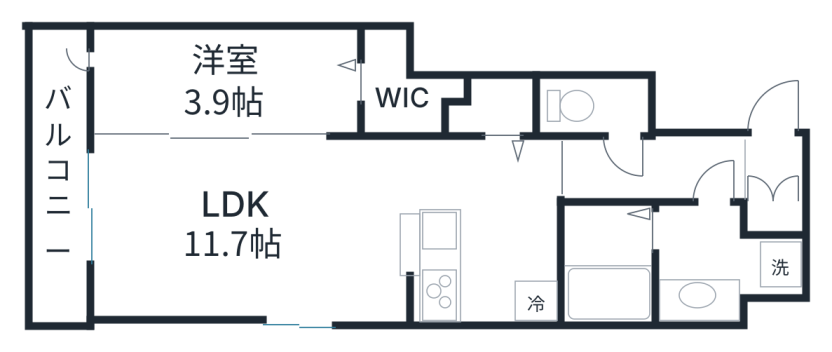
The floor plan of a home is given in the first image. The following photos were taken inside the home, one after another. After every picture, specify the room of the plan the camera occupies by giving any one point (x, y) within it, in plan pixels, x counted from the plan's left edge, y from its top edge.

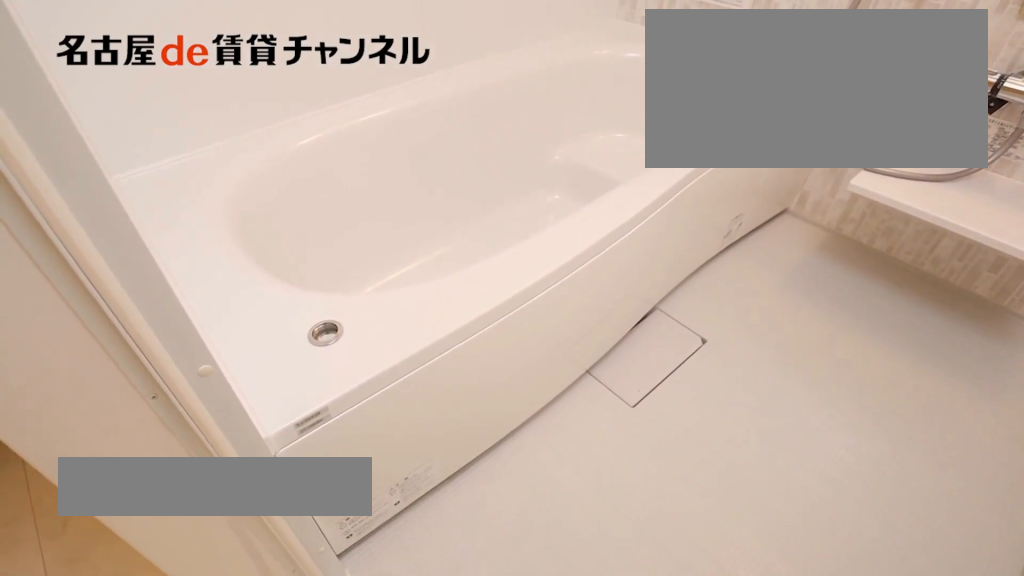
(606, 265)
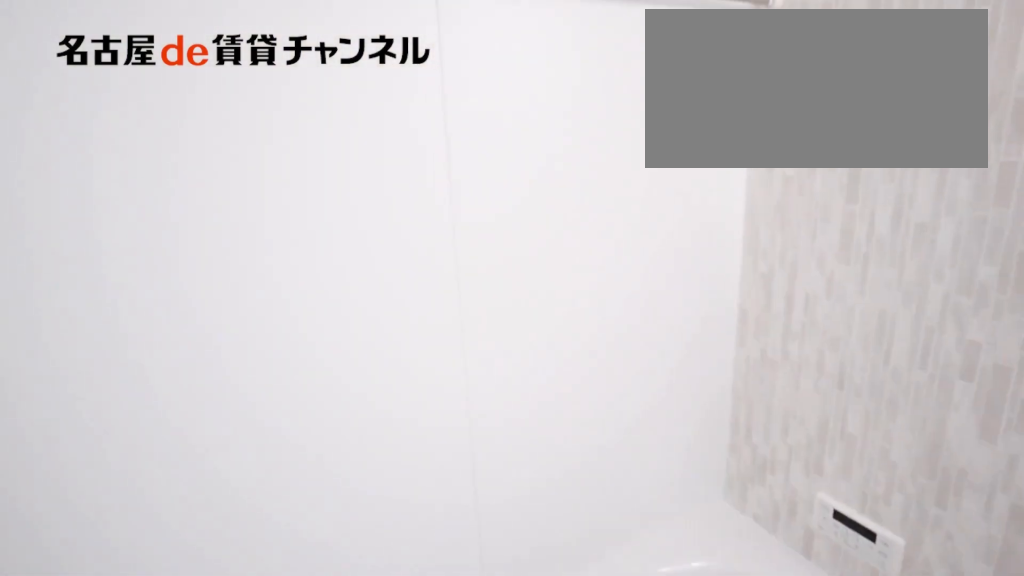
(606, 265)
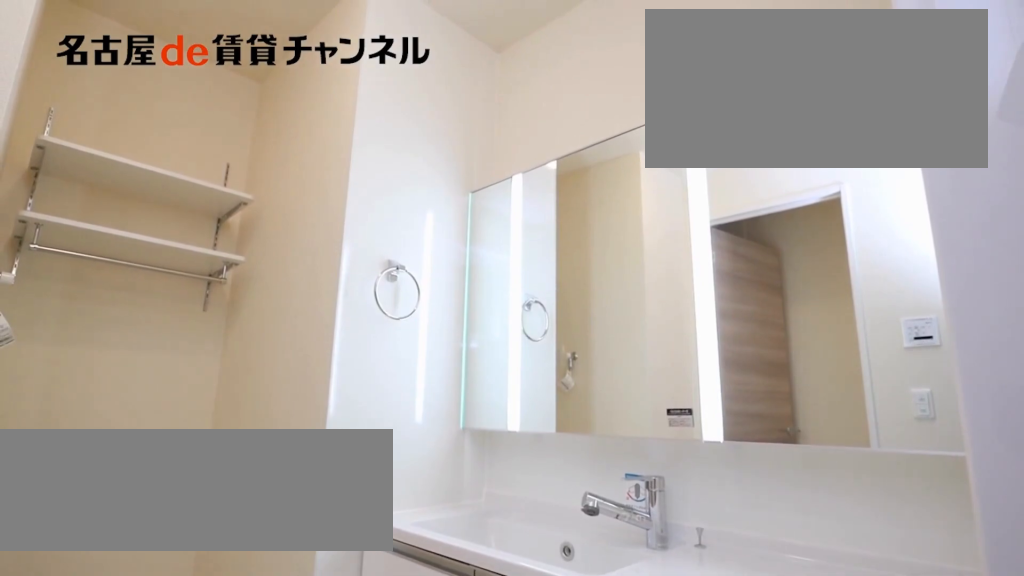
(721, 263)
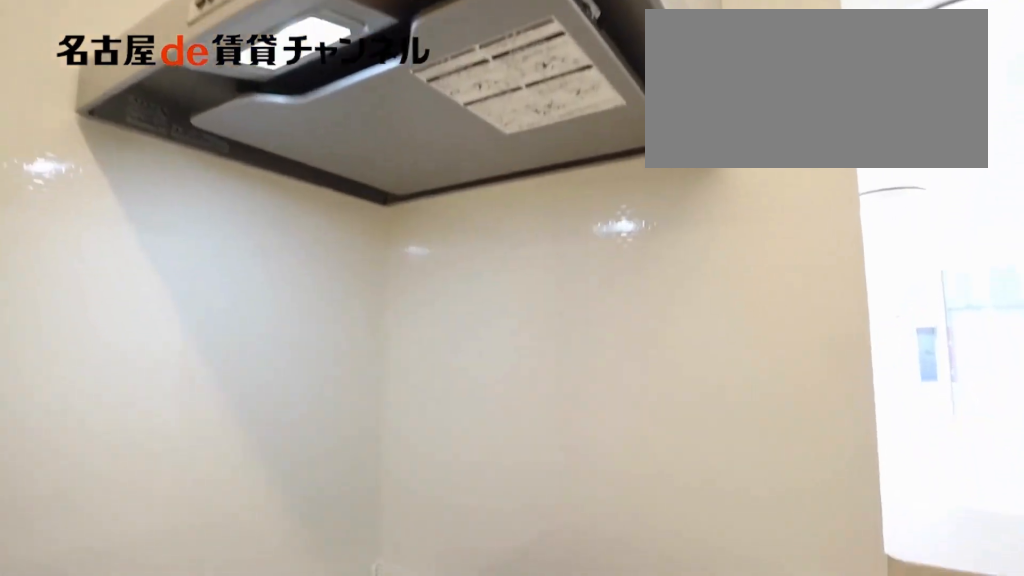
(490, 233)
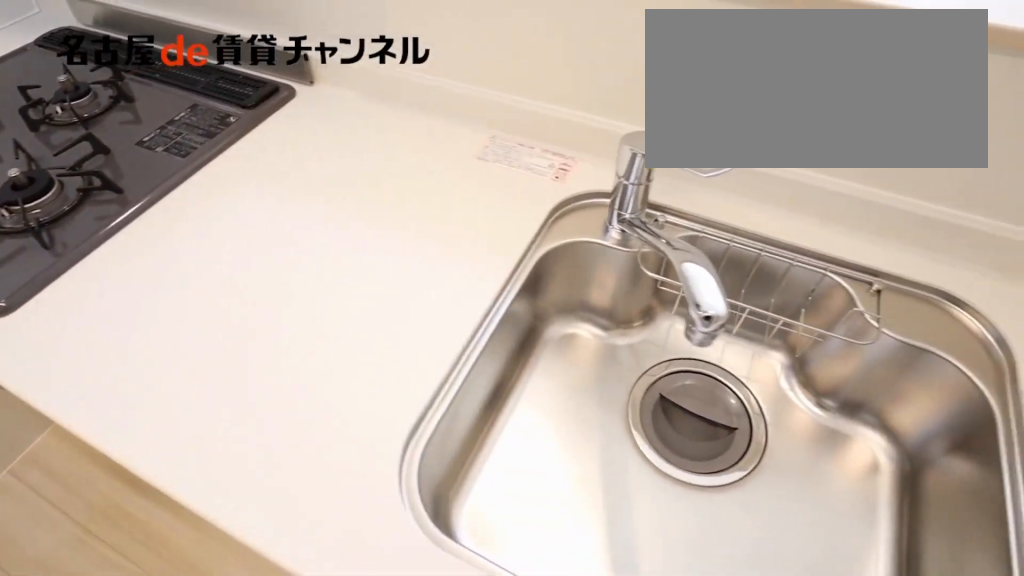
(490, 233)
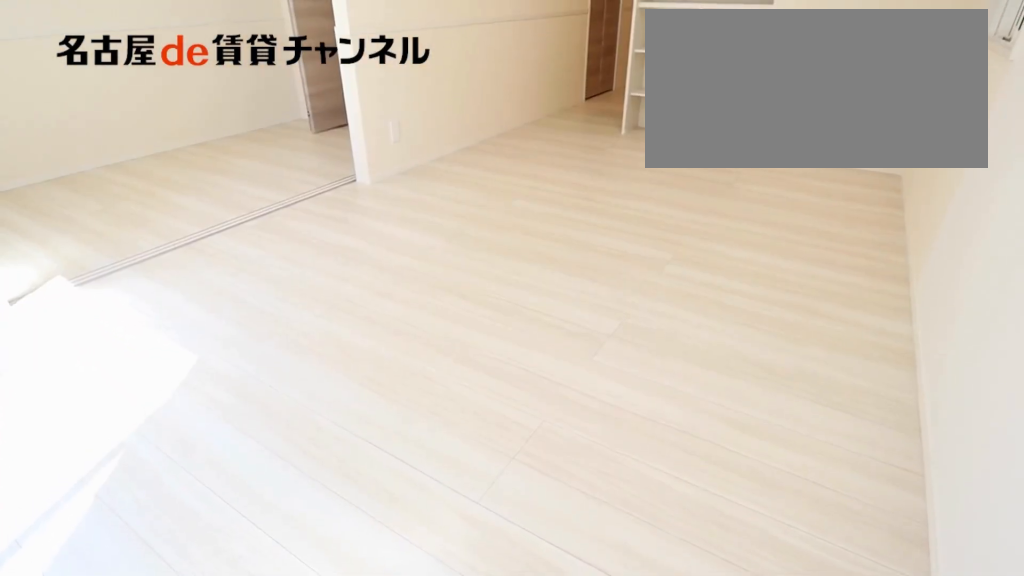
(253, 232)
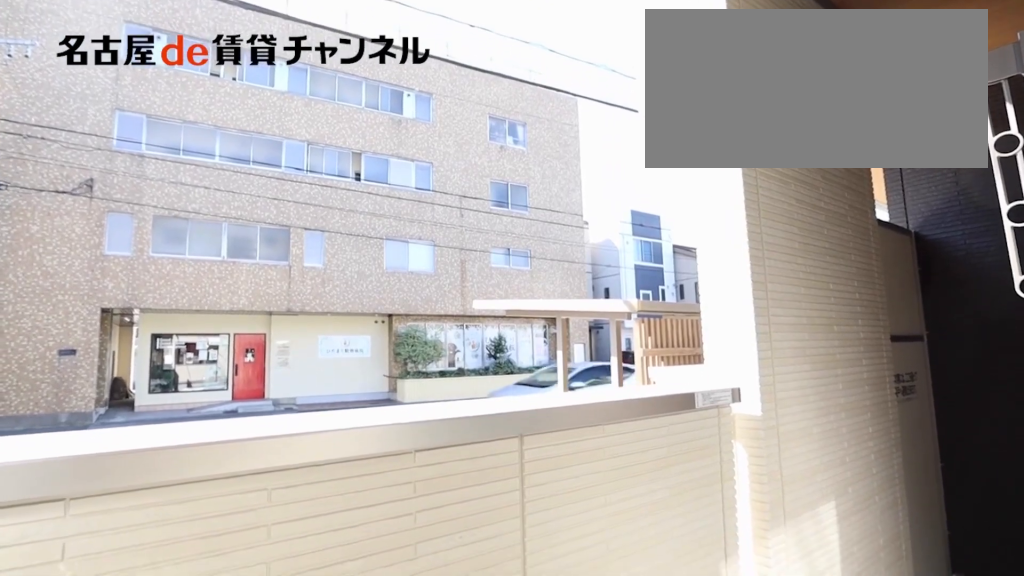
(62, 178)
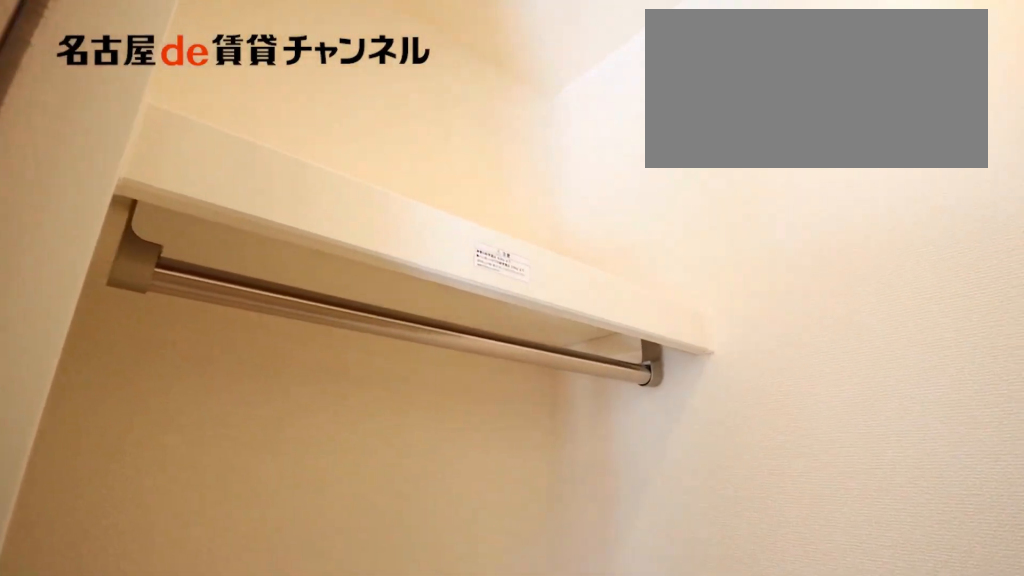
(400, 92)
